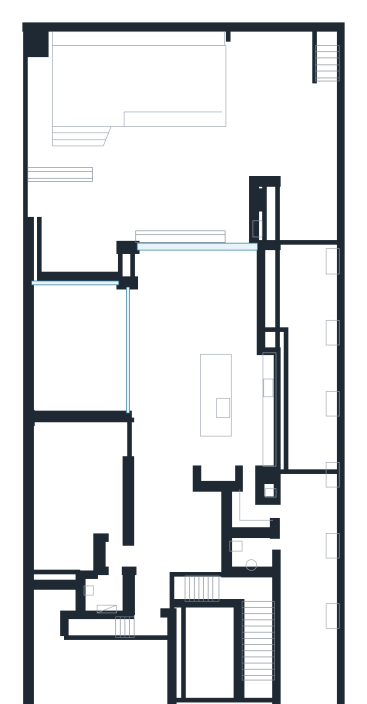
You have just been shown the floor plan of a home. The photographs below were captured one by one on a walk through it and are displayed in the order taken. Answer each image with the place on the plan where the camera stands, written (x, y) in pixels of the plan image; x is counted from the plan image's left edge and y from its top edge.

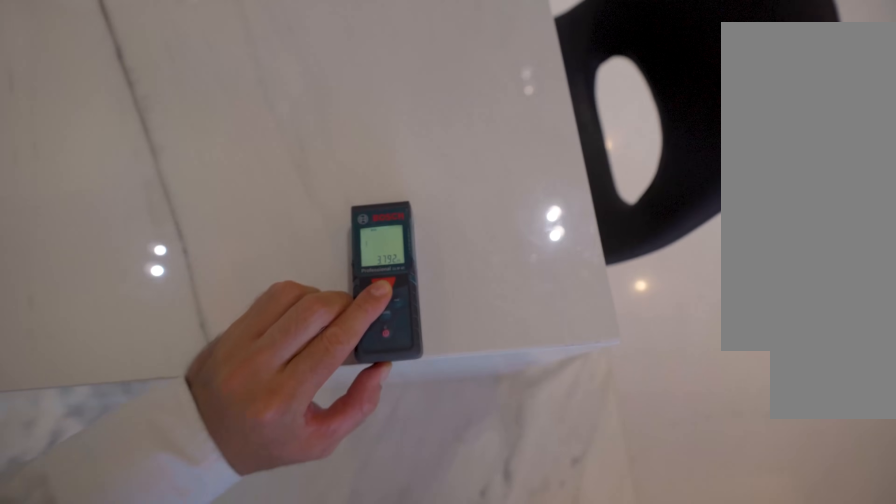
(170, 348)
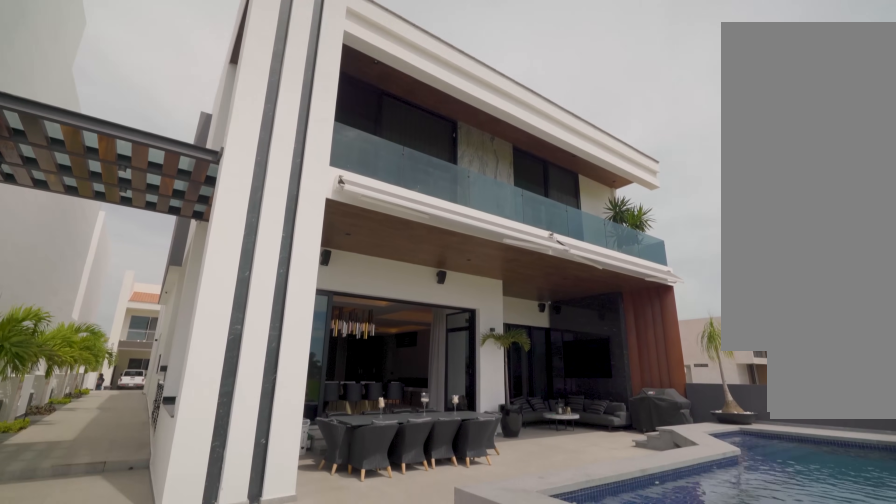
(290, 92)
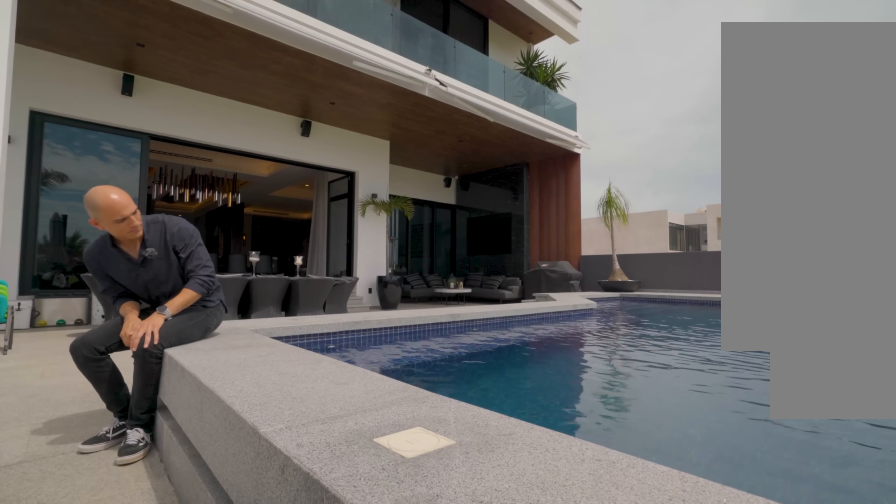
(253, 89)
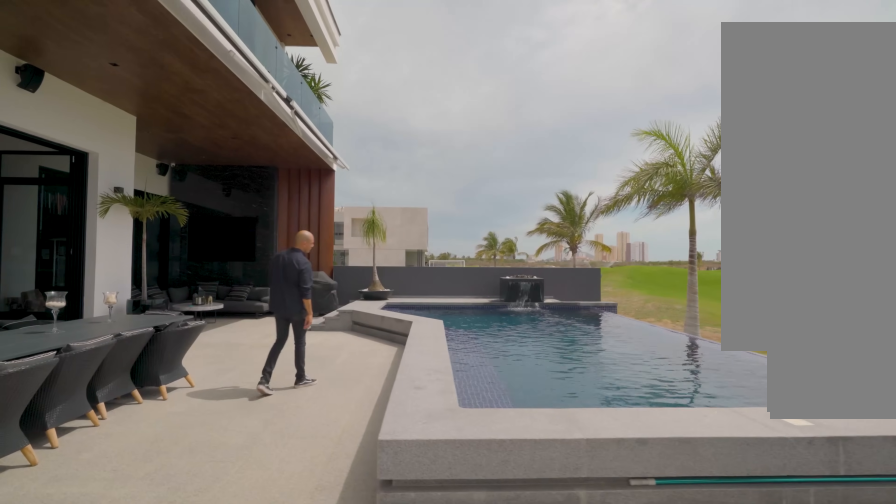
(200, 148)
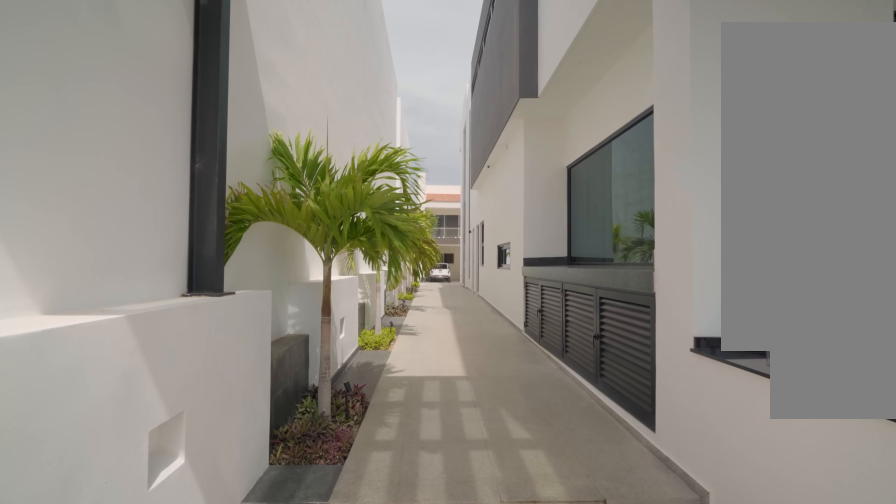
(306, 239)
